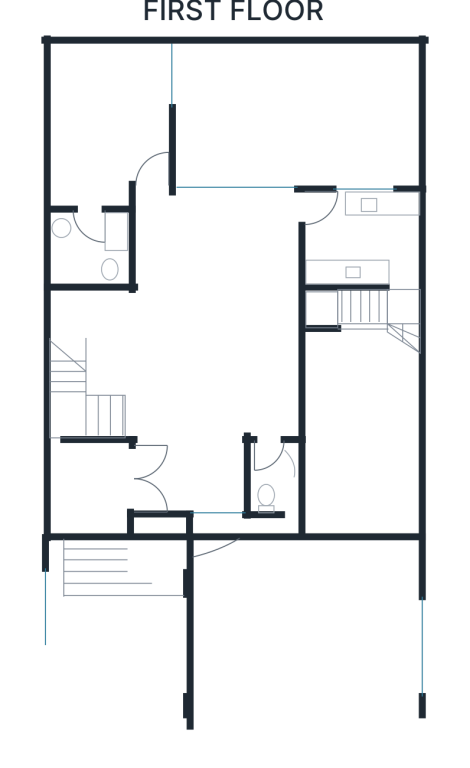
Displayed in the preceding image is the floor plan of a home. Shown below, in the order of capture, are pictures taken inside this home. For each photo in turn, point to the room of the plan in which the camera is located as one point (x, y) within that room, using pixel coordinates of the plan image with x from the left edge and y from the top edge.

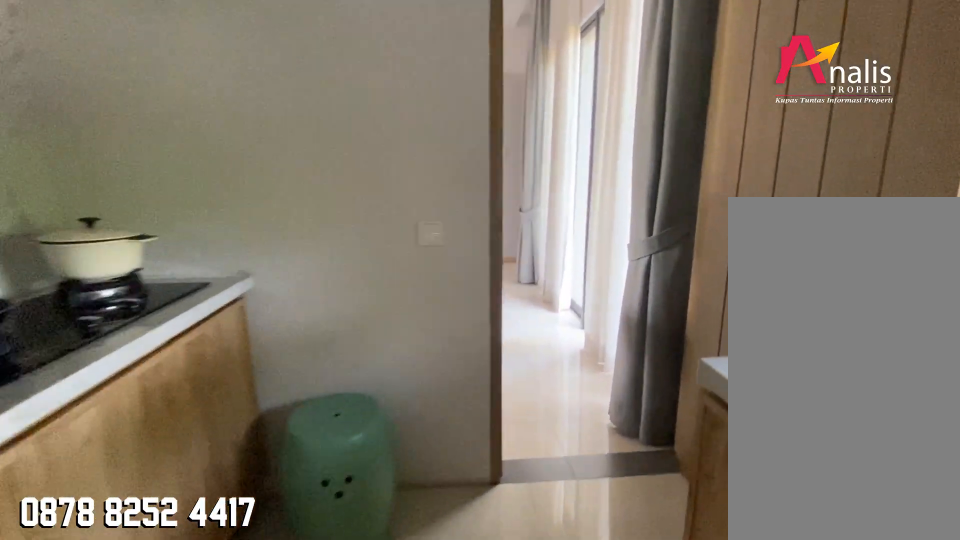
(361, 241)
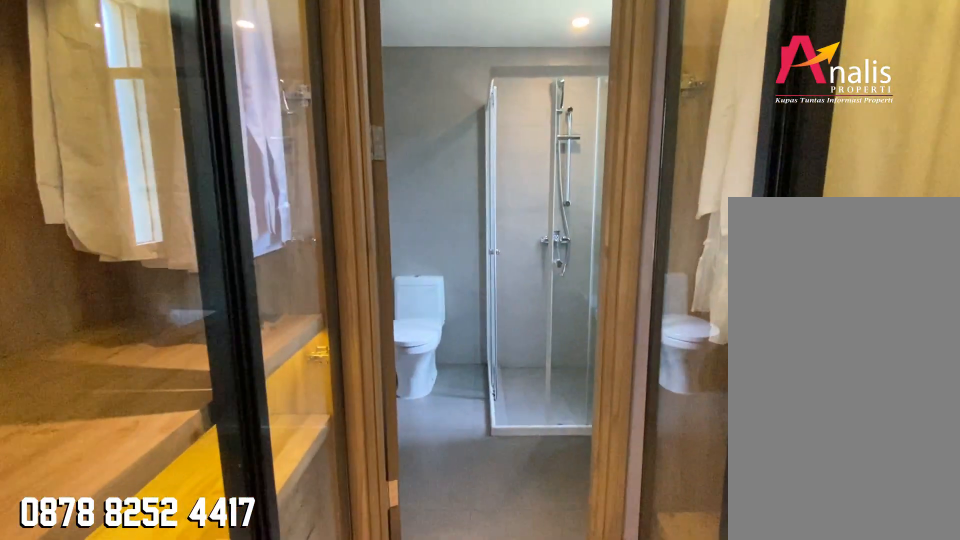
(104, 160)
